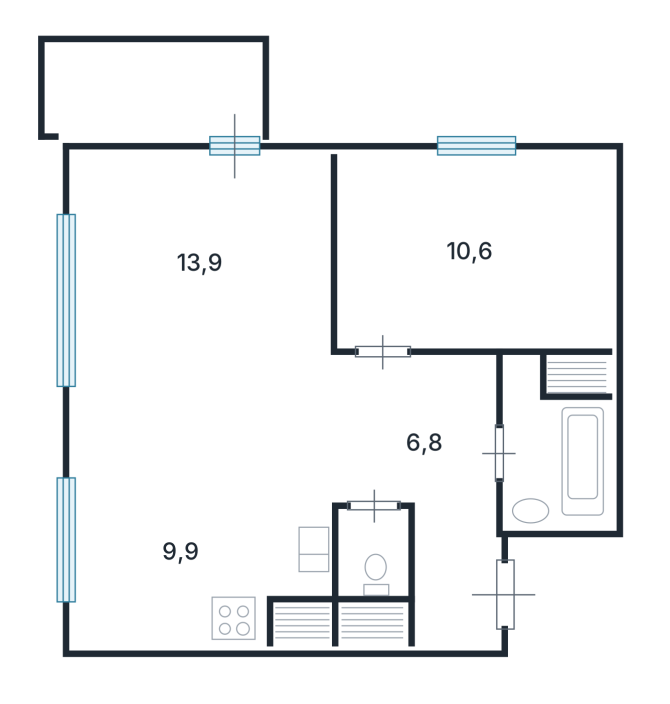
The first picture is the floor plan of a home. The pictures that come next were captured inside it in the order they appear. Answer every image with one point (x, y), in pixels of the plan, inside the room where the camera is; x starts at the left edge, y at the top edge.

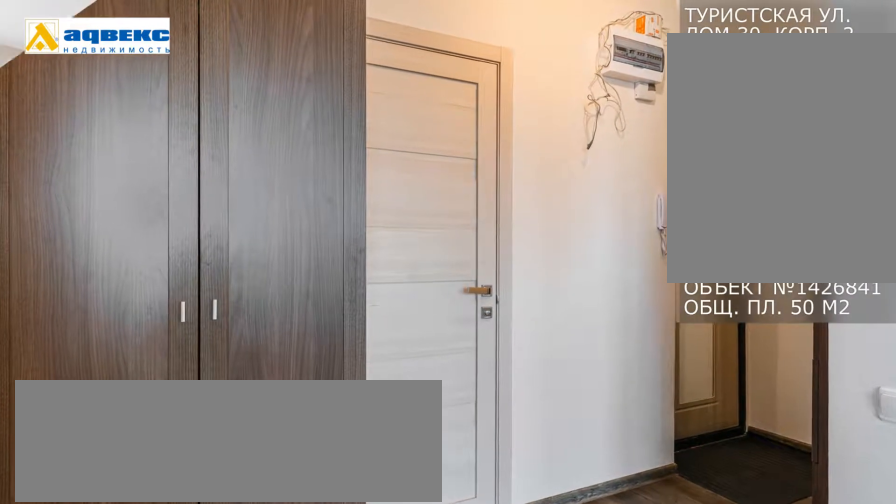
(427, 433)
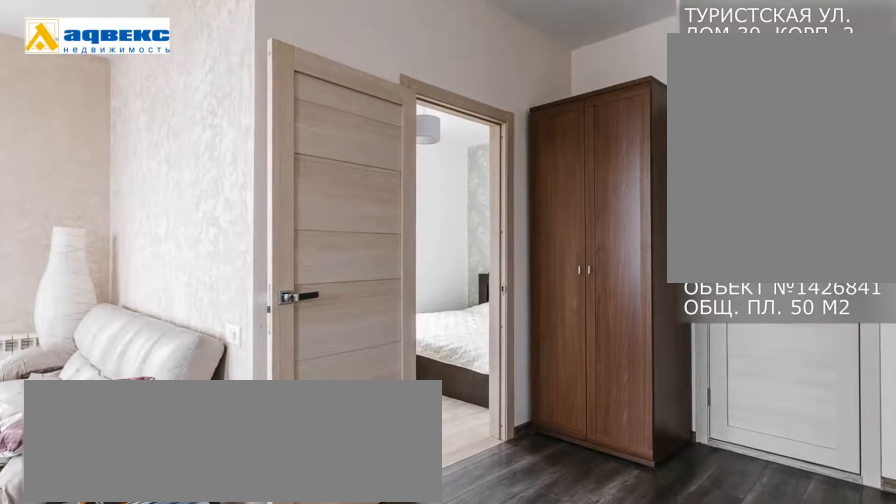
(427, 433)
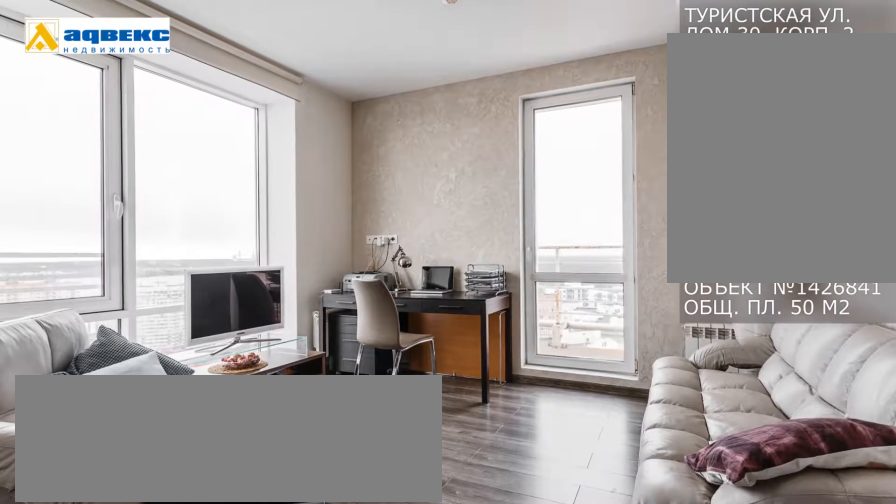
(208, 271)
